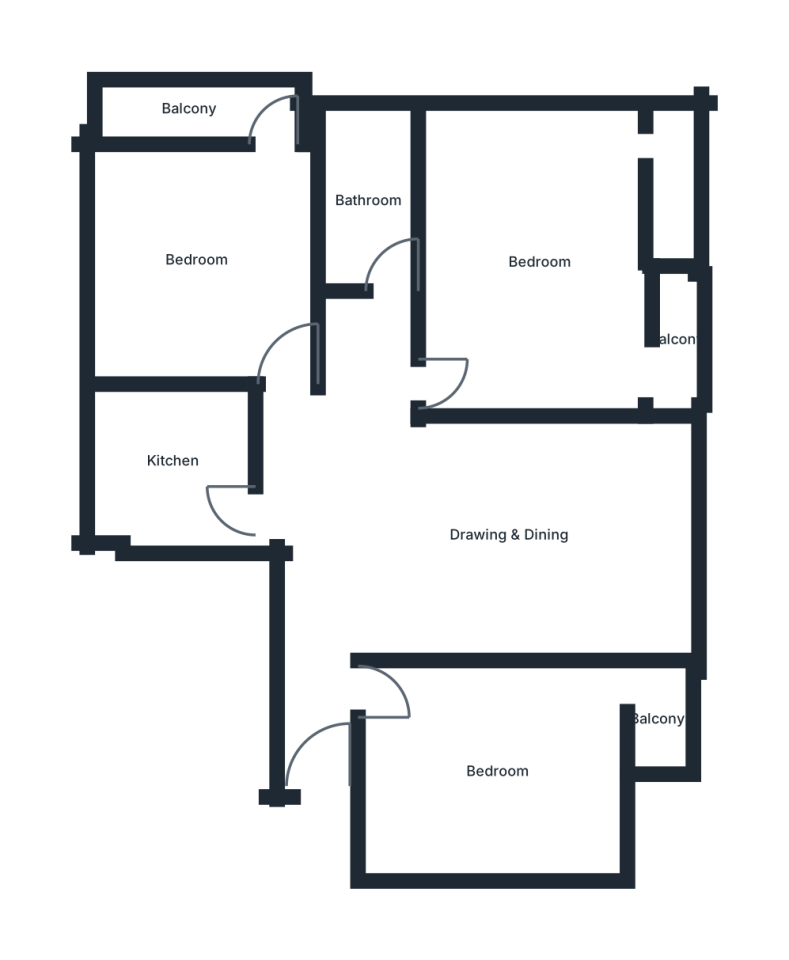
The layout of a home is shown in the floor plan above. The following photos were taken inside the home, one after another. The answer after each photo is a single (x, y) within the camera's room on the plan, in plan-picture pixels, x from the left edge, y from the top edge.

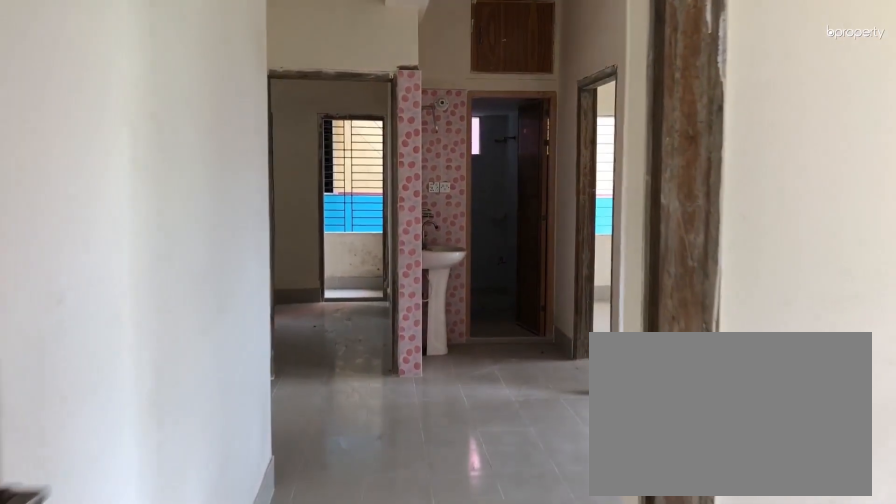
(317, 723)
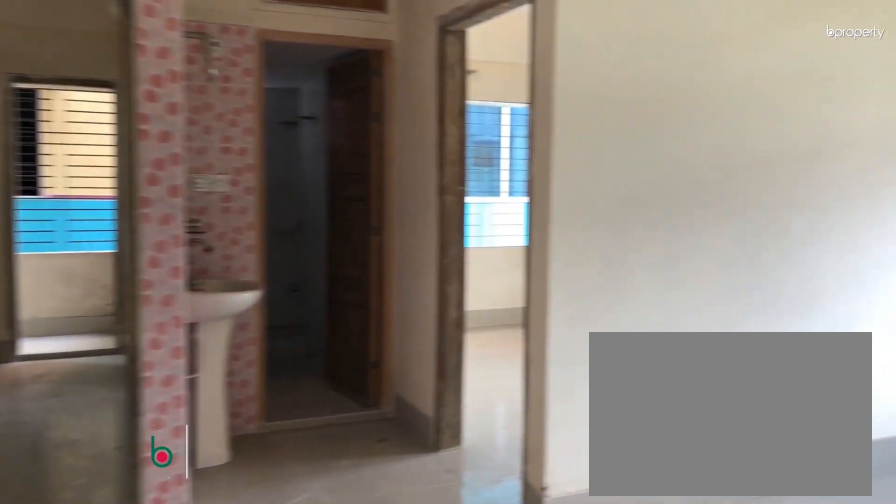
(500, 538)
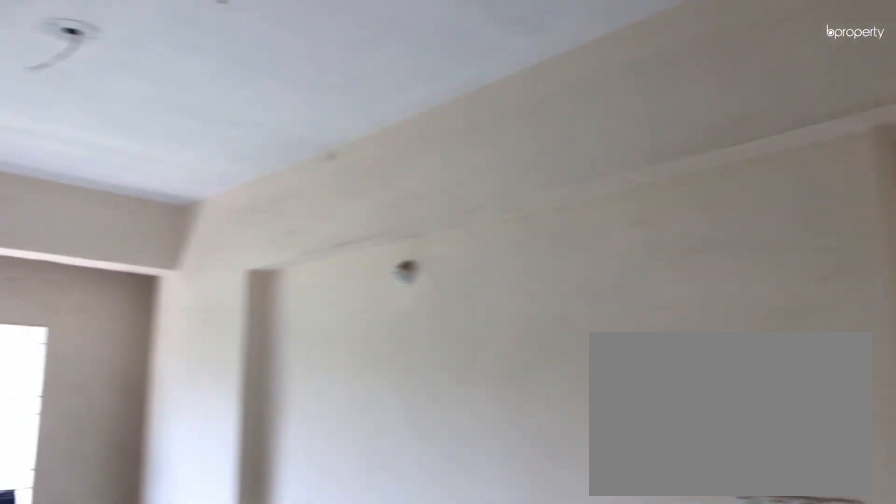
(500, 538)
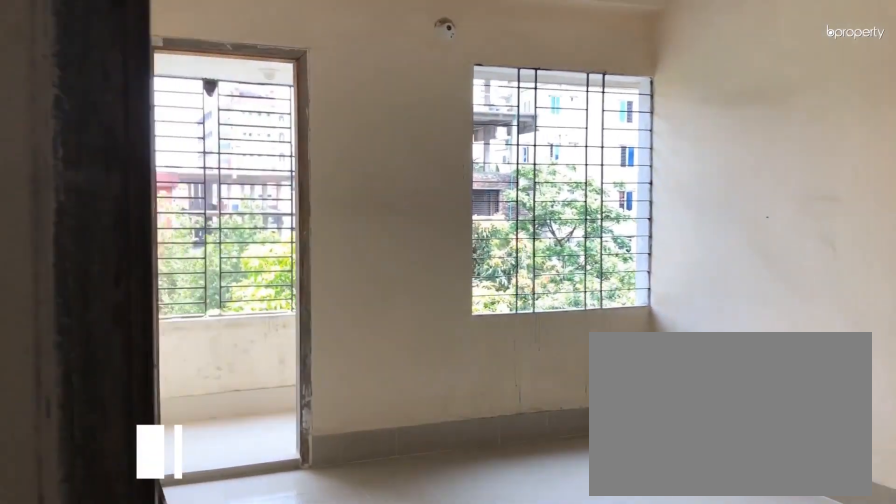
(425, 737)
